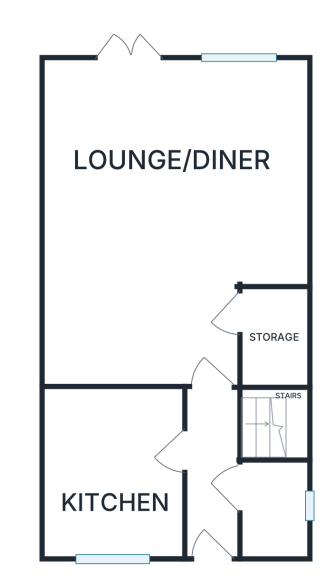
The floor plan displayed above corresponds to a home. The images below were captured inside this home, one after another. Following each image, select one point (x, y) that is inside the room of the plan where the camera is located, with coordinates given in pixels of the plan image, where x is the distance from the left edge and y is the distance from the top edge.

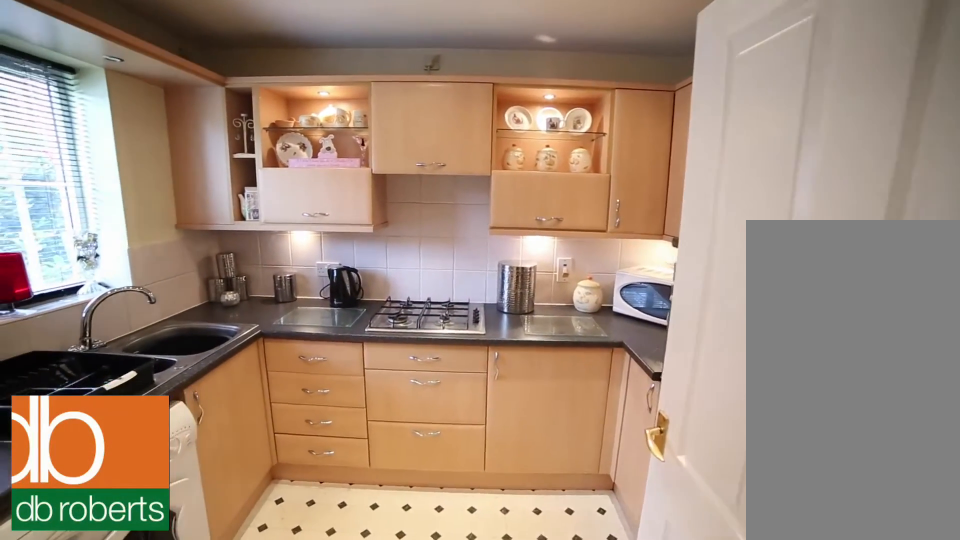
(112, 470)
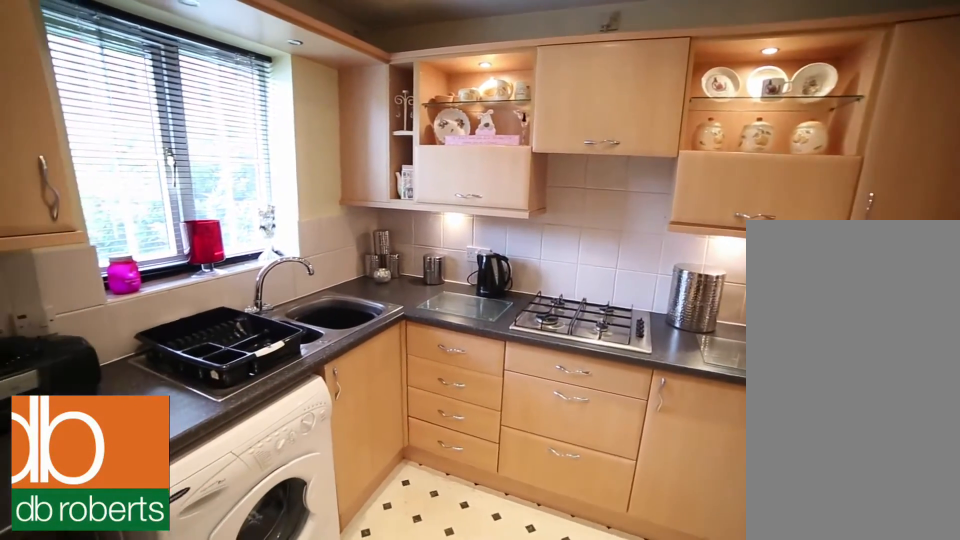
(112, 470)
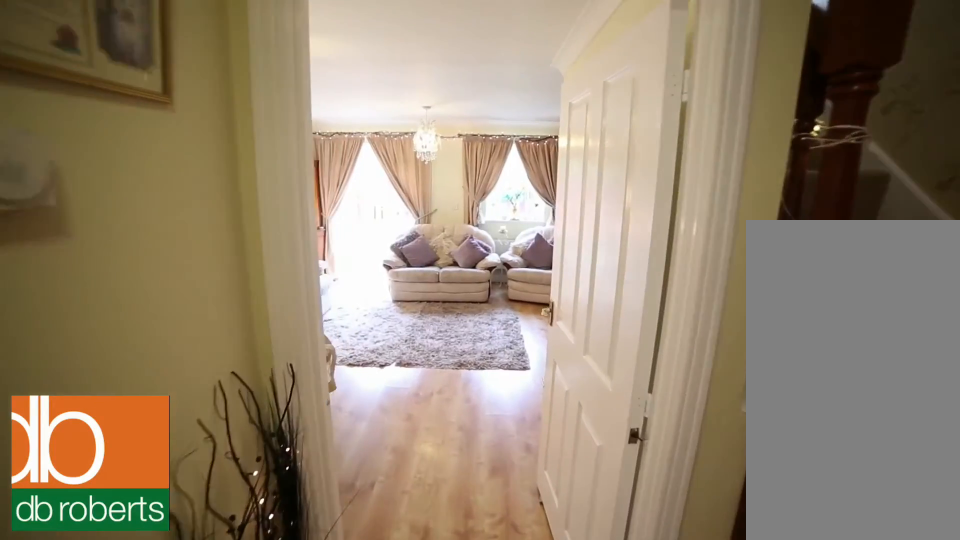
(208, 456)
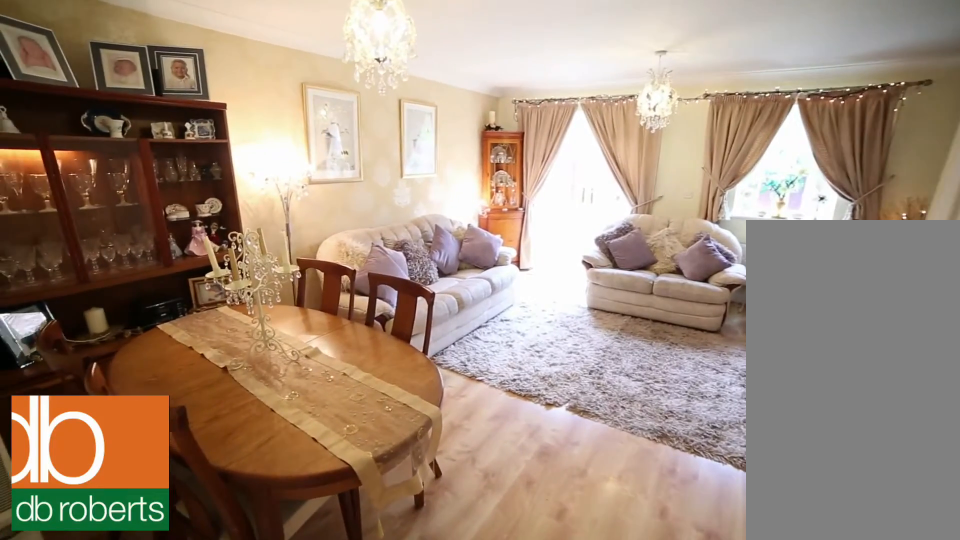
(173, 219)
